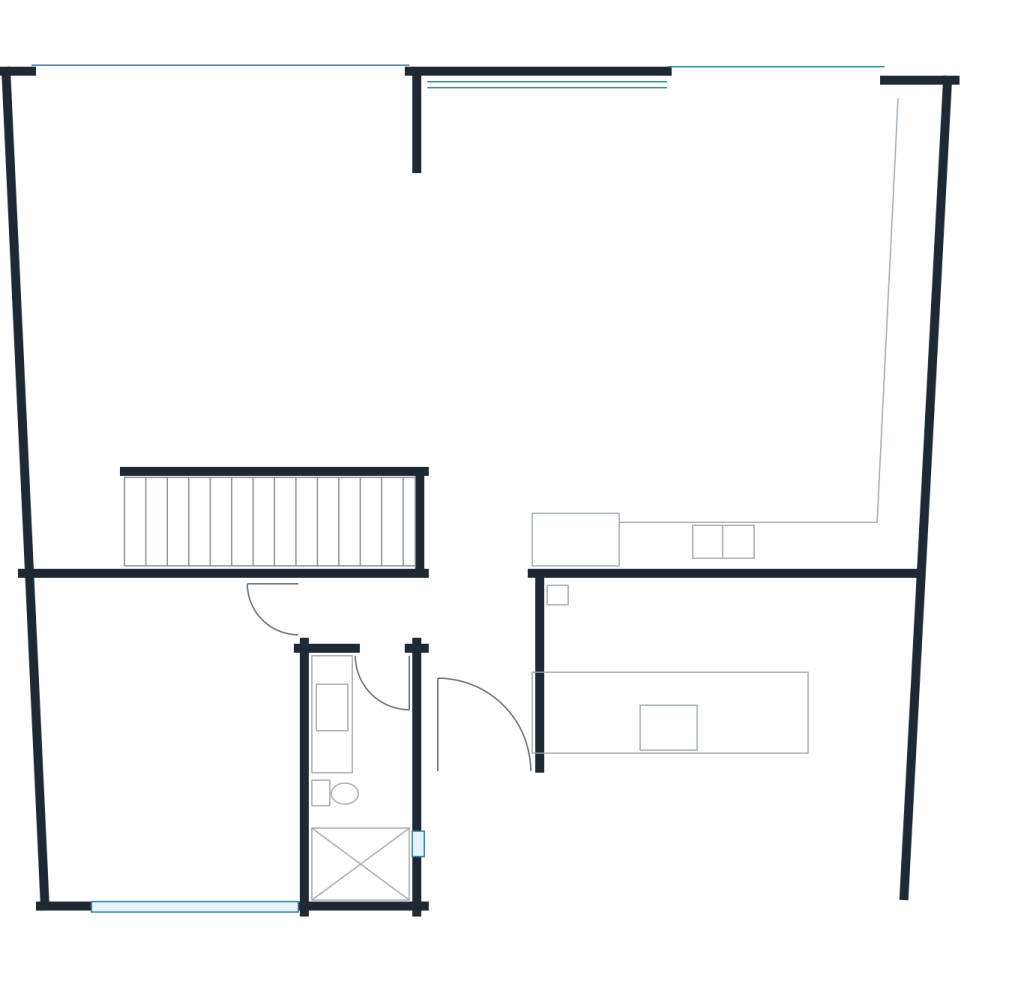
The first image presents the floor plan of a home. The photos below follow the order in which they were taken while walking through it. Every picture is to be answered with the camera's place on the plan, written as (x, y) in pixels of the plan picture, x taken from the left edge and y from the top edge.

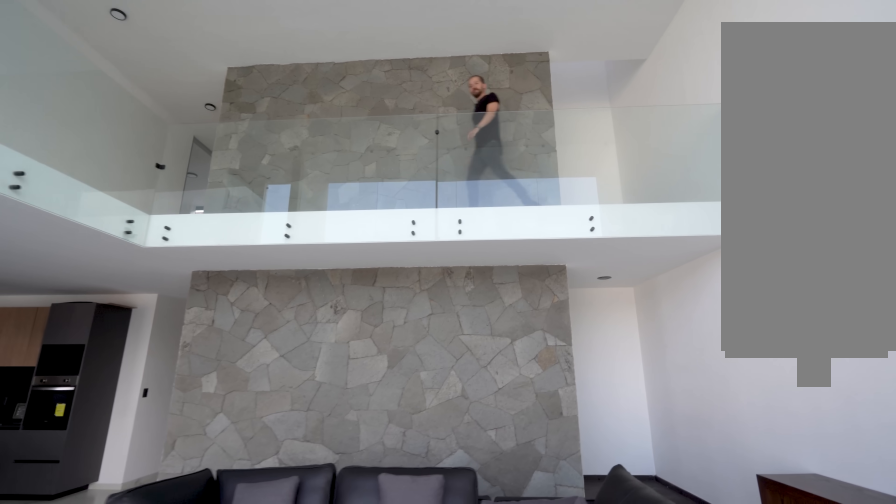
(241, 207)
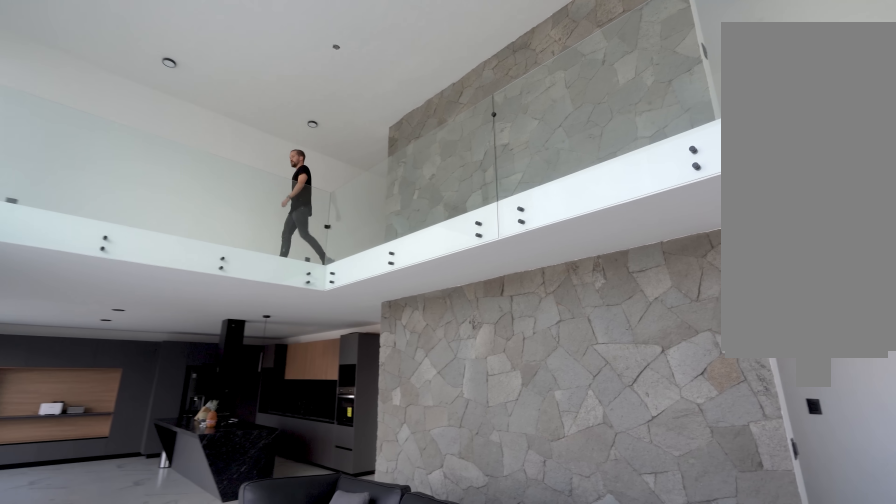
(144, 264)
